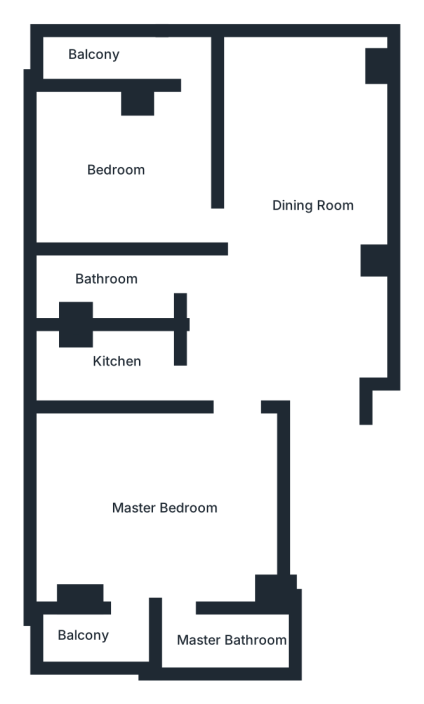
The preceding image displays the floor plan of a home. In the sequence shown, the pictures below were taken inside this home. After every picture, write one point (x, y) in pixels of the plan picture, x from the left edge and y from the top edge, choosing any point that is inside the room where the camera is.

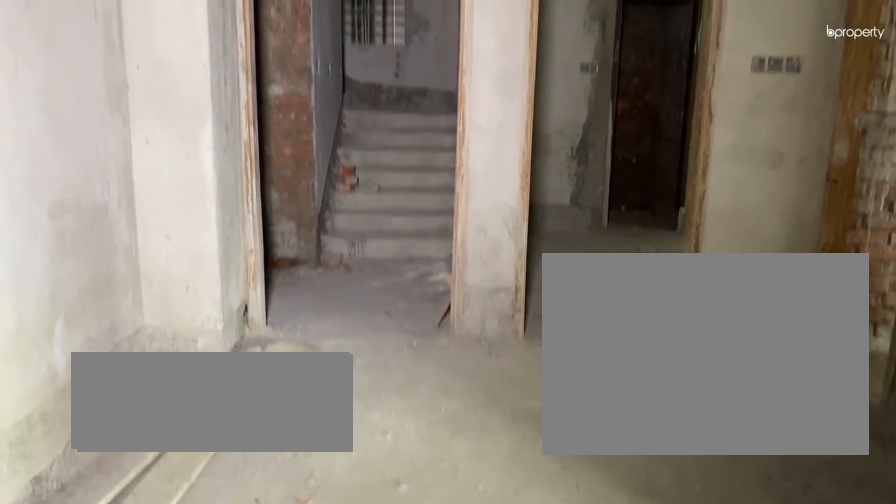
(308, 257)
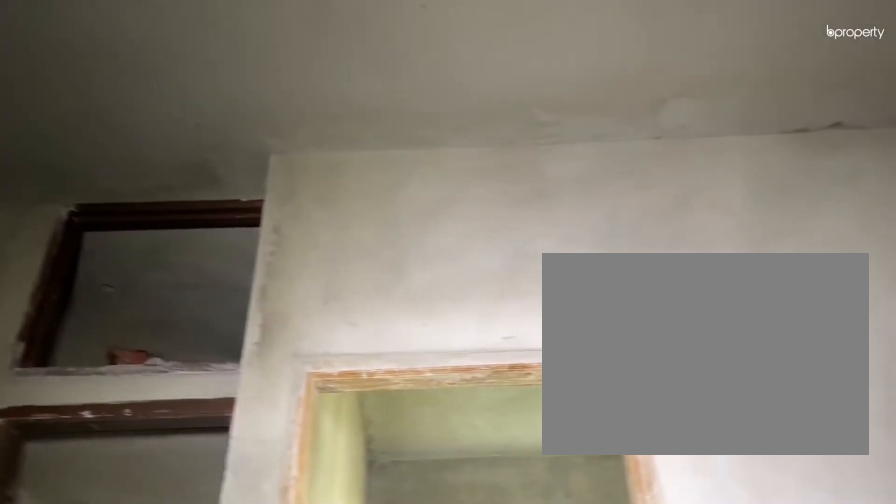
(308, 257)
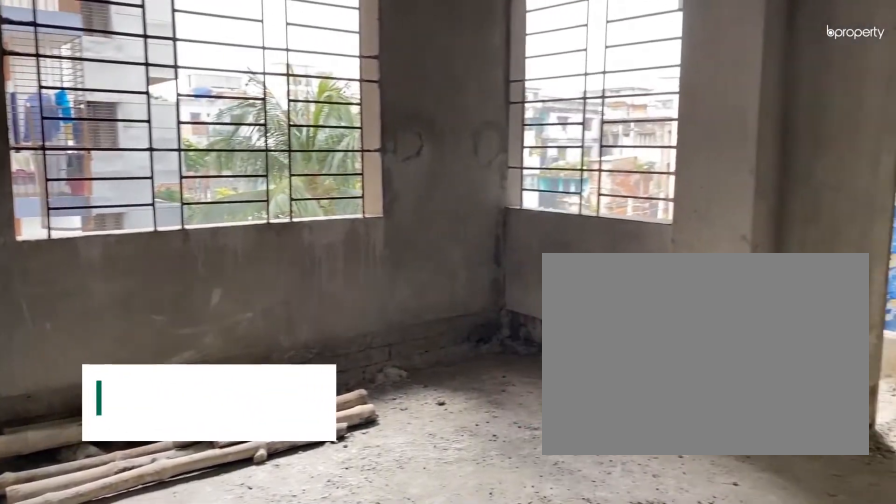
(134, 170)
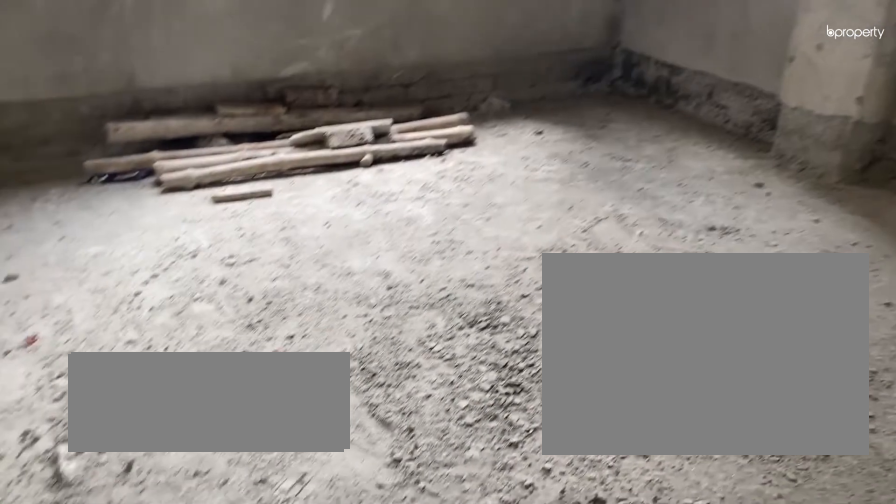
(134, 170)
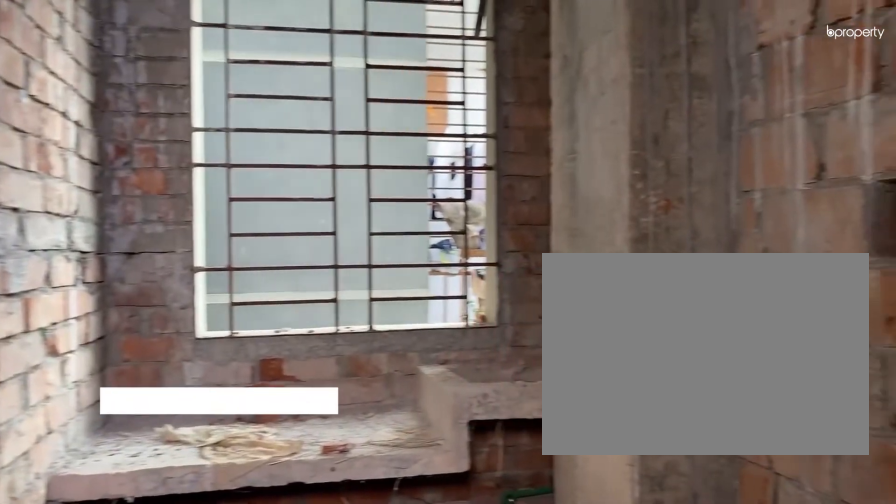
(117, 365)
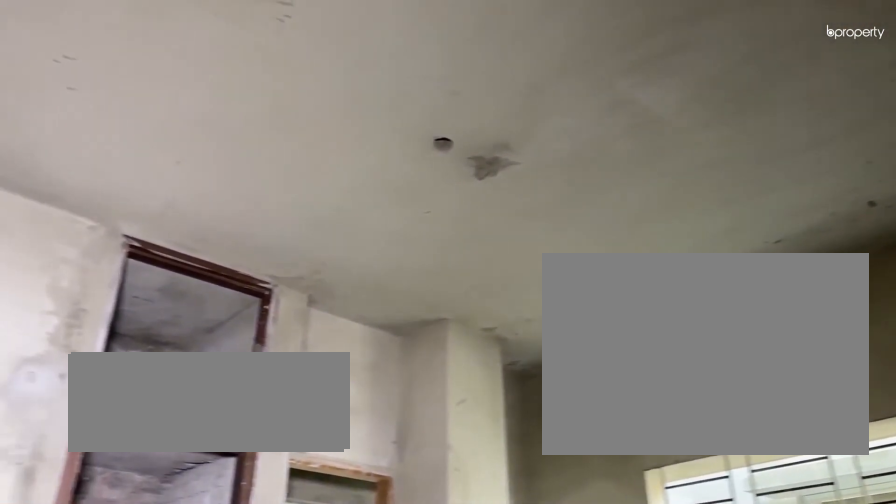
(175, 506)
